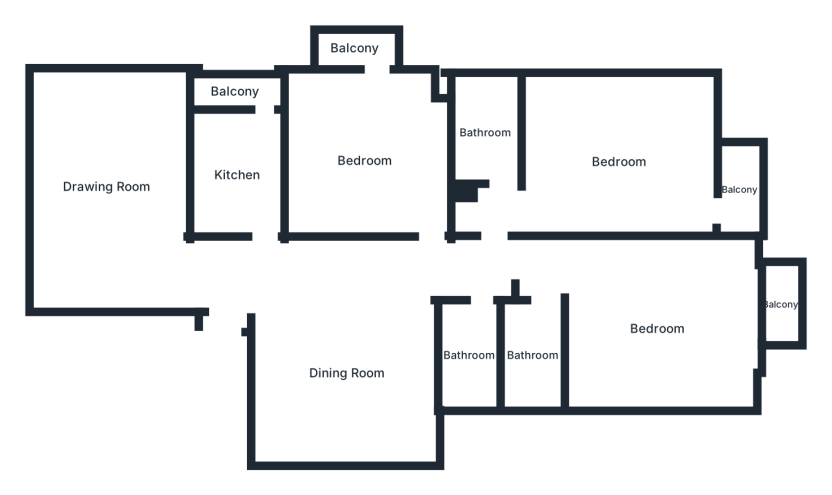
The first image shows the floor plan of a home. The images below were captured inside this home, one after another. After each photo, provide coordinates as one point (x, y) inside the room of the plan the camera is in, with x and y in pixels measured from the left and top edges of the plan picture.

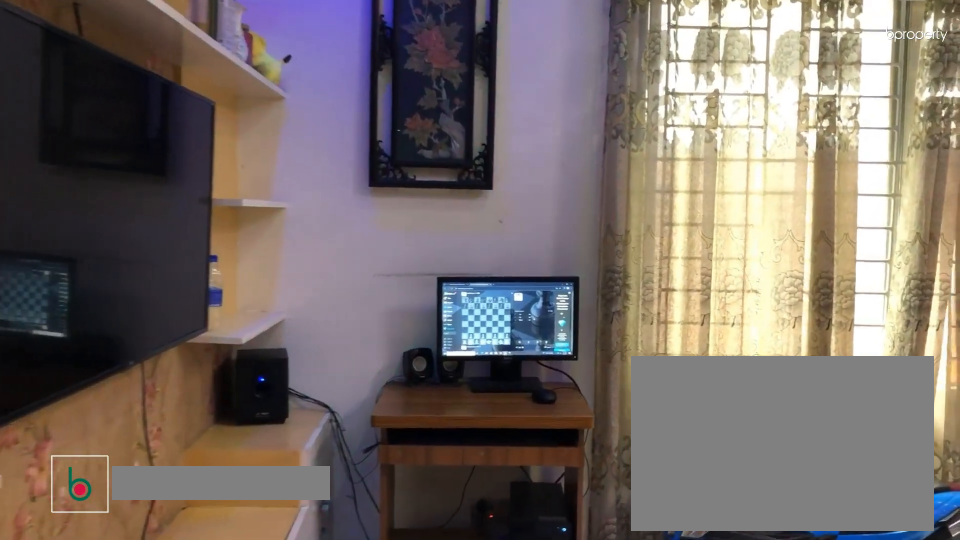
(105, 187)
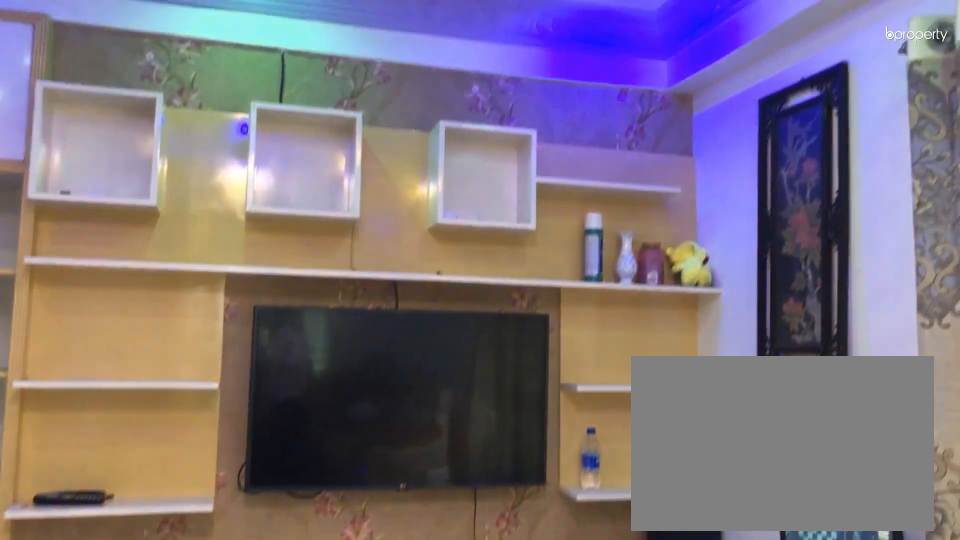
(104, 187)
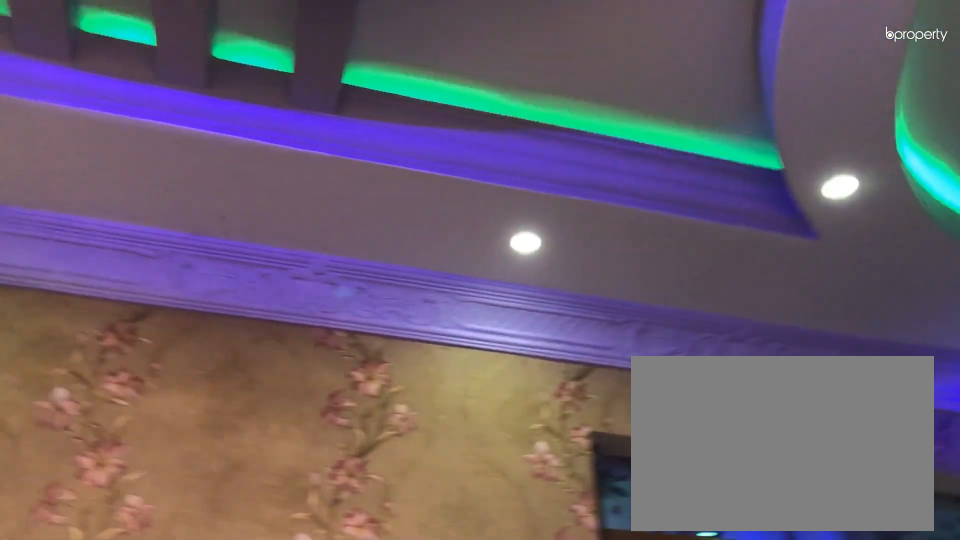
(104, 187)
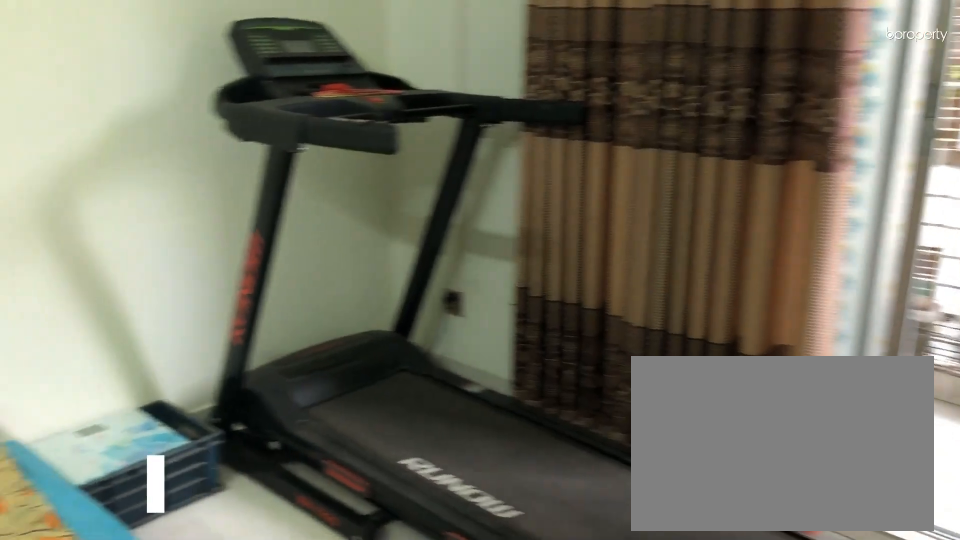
(365, 159)
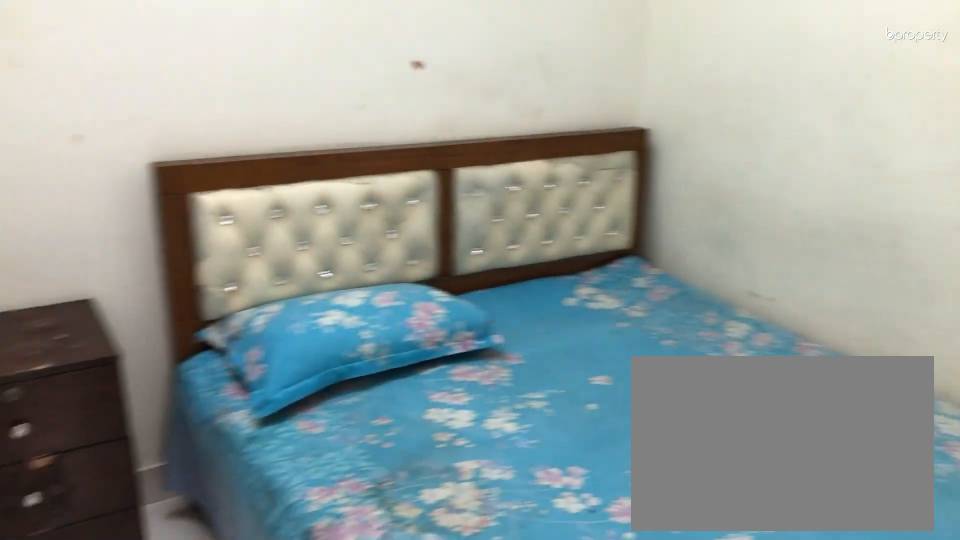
(365, 159)
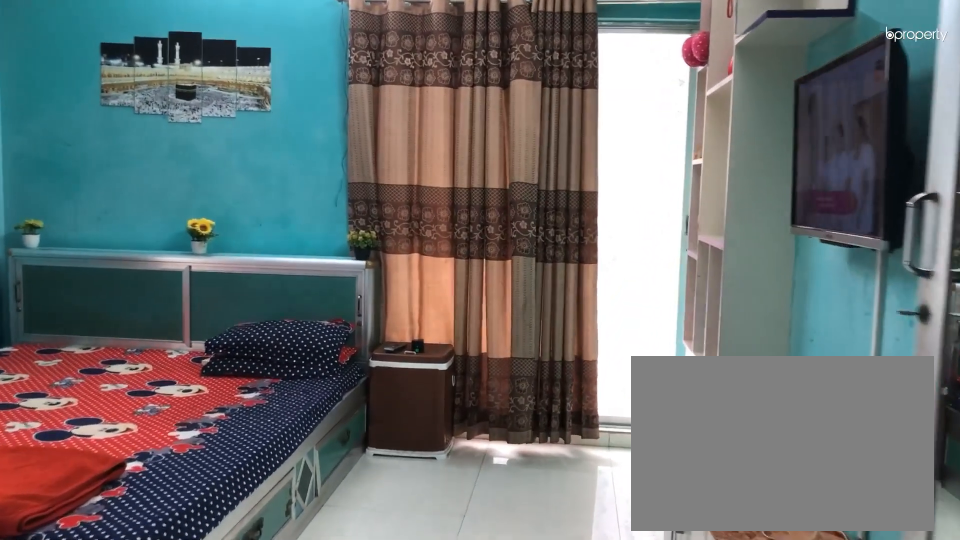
(619, 162)
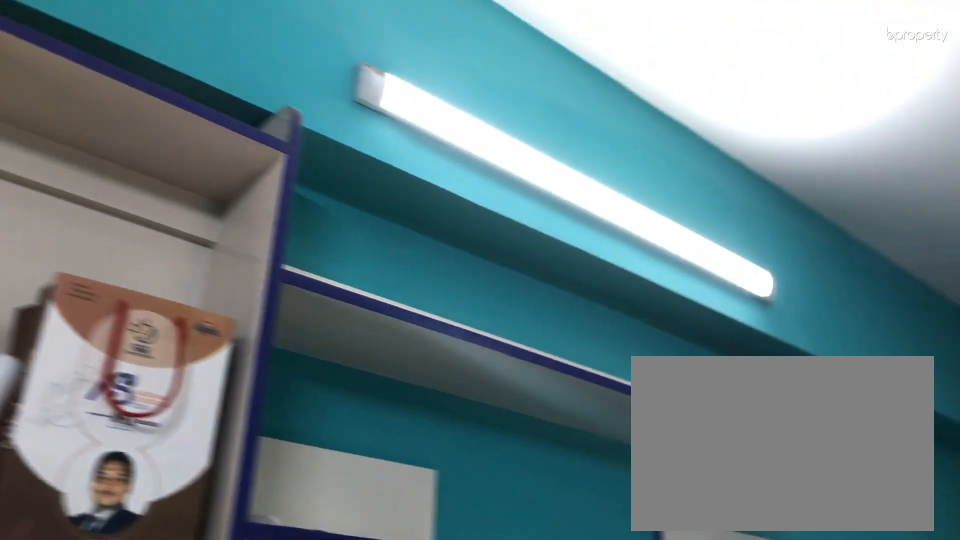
(618, 162)
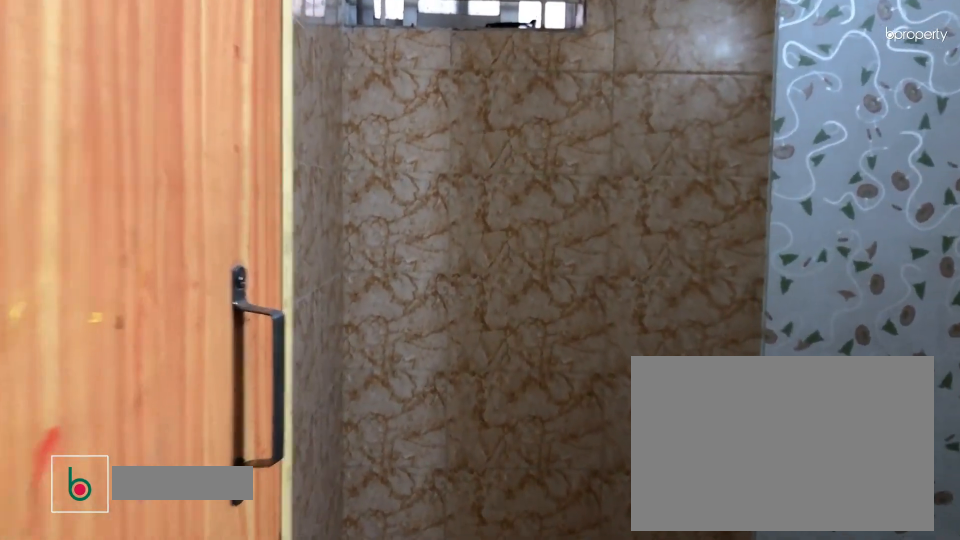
(533, 354)
